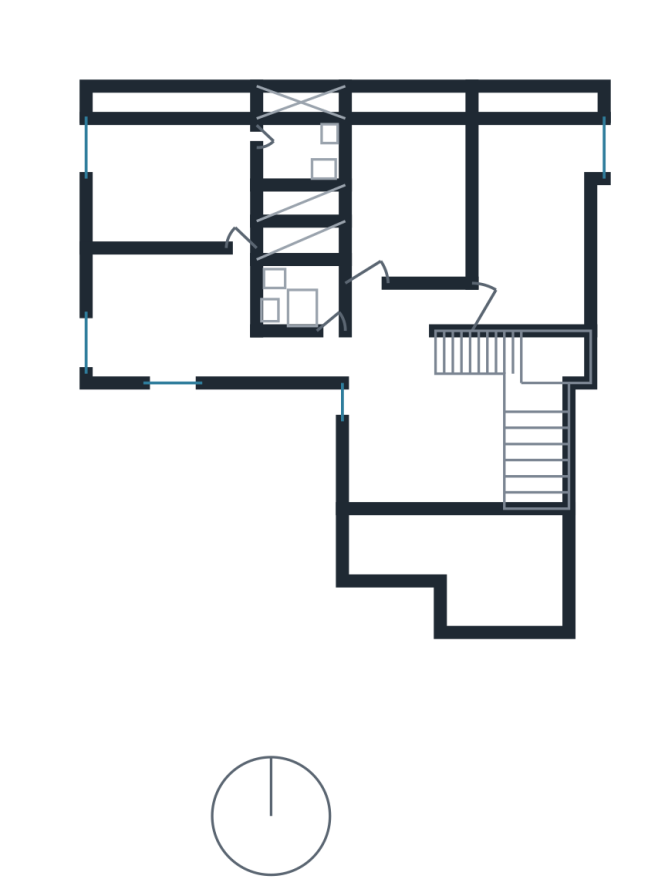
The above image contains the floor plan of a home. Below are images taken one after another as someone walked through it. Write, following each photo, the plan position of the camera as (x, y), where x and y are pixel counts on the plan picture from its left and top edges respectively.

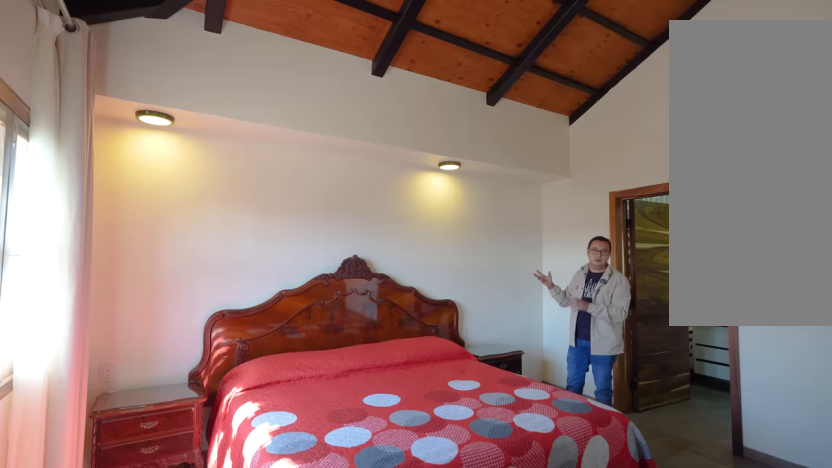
(238, 210)
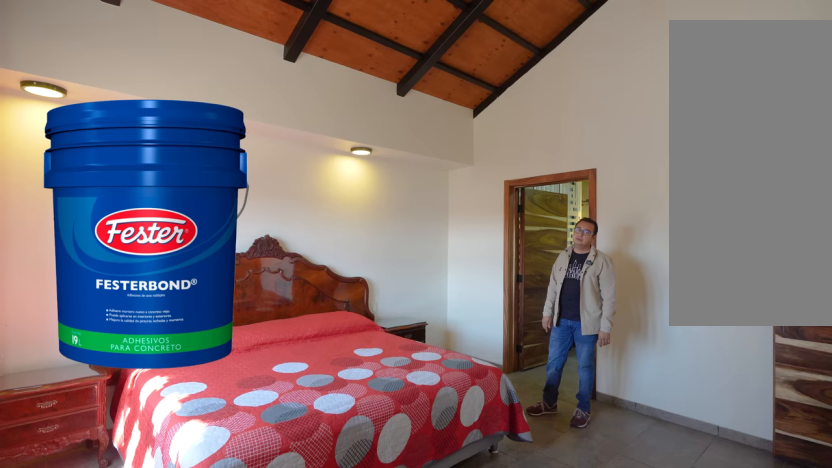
(176, 220)
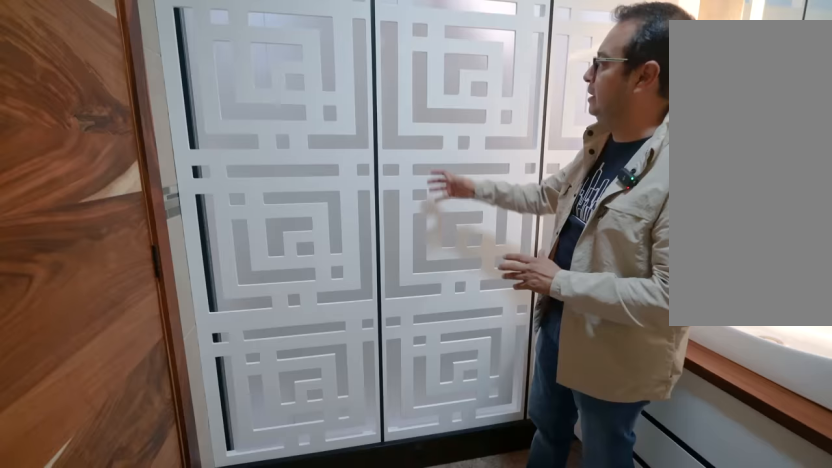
(301, 146)
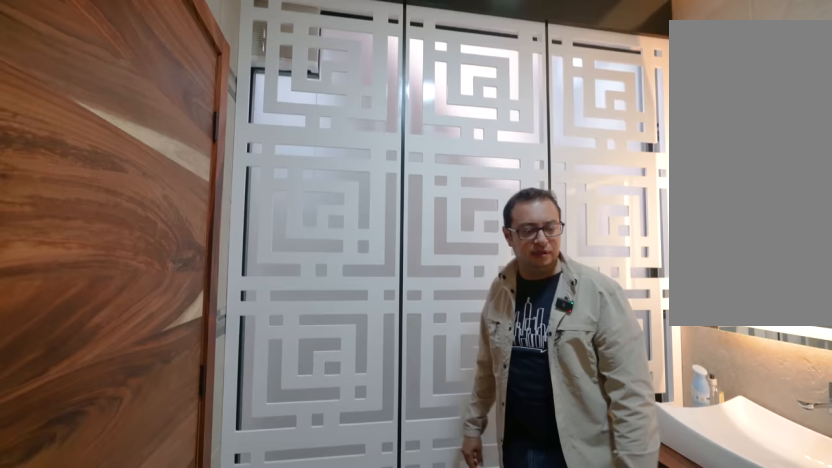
(301, 147)
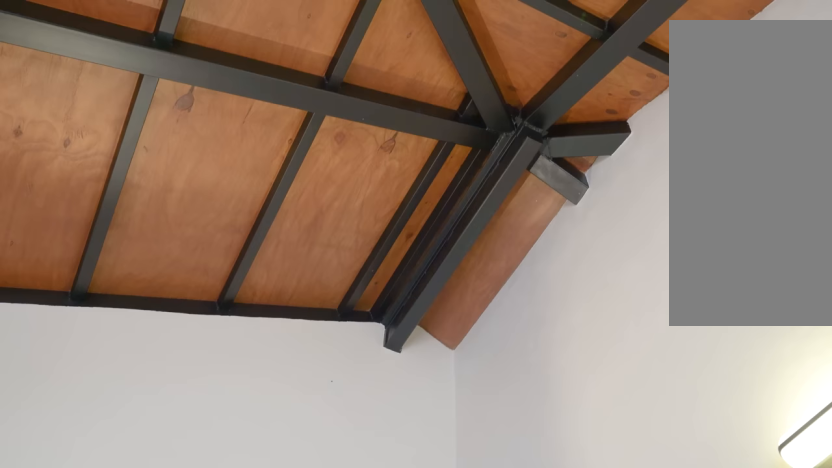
(225, 166)
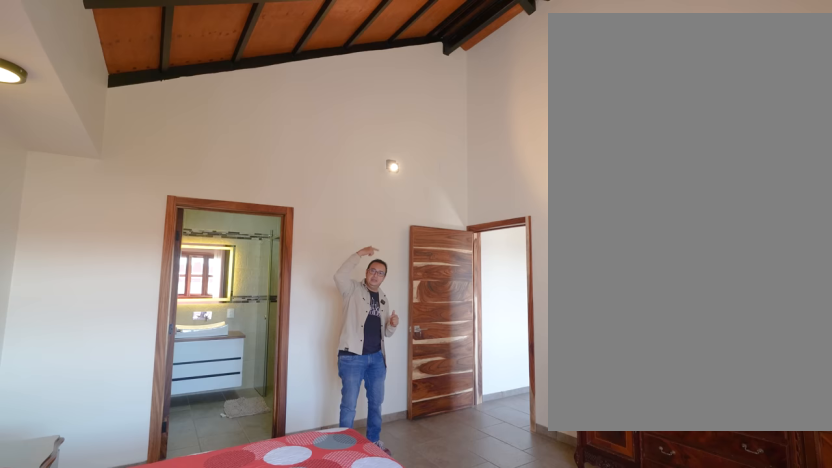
(161, 200)
